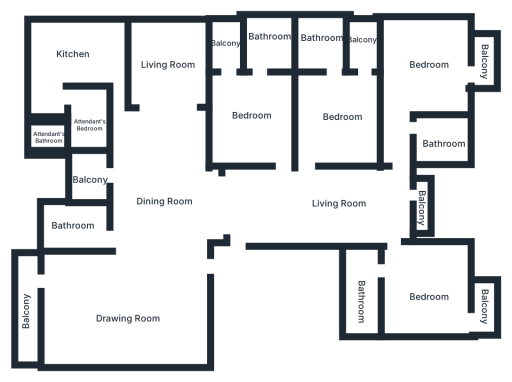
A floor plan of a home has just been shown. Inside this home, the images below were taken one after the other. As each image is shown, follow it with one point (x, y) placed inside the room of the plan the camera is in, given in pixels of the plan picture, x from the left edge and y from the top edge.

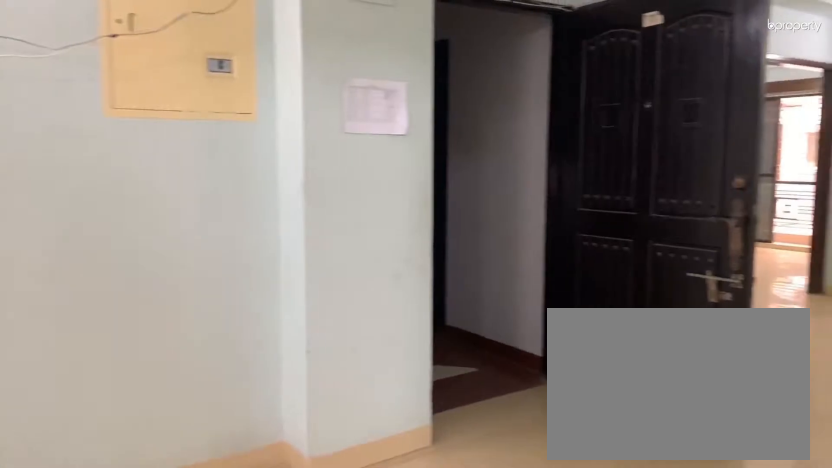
(314, 202)
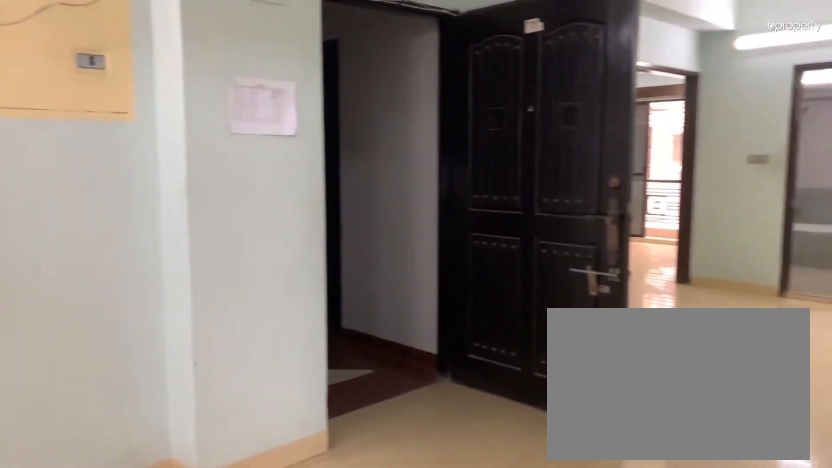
(314, 202)
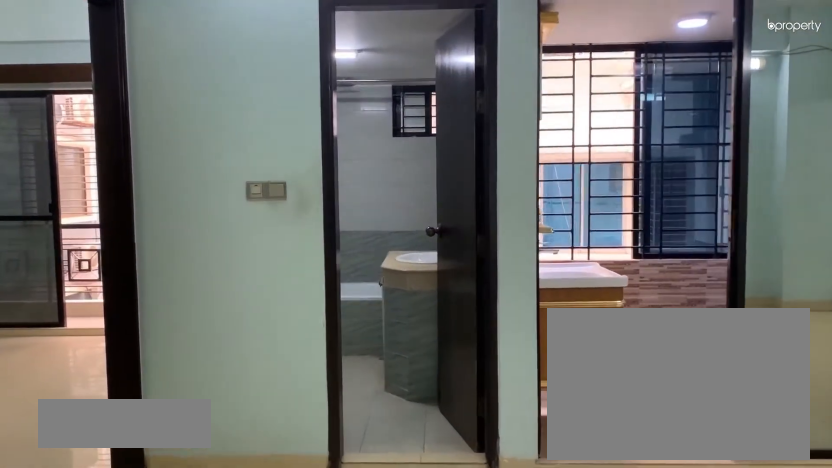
(157, 189)
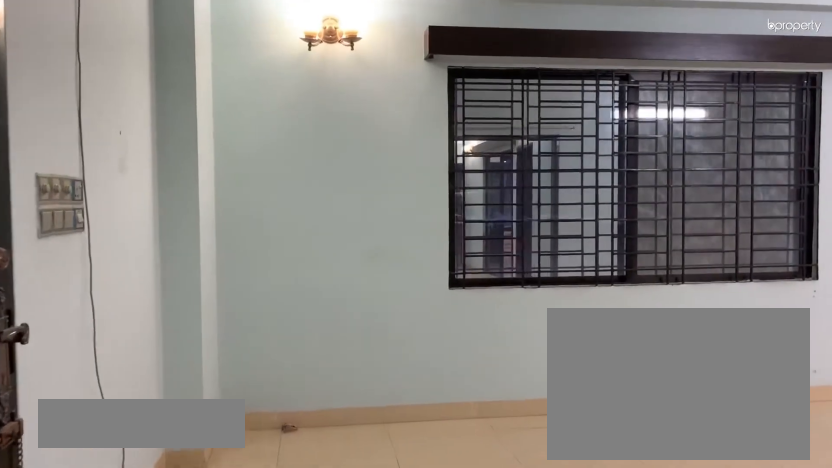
(128, 305)
